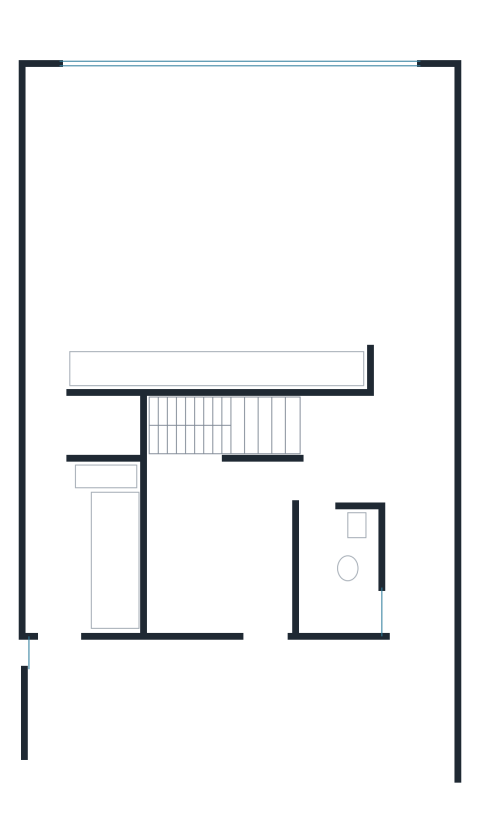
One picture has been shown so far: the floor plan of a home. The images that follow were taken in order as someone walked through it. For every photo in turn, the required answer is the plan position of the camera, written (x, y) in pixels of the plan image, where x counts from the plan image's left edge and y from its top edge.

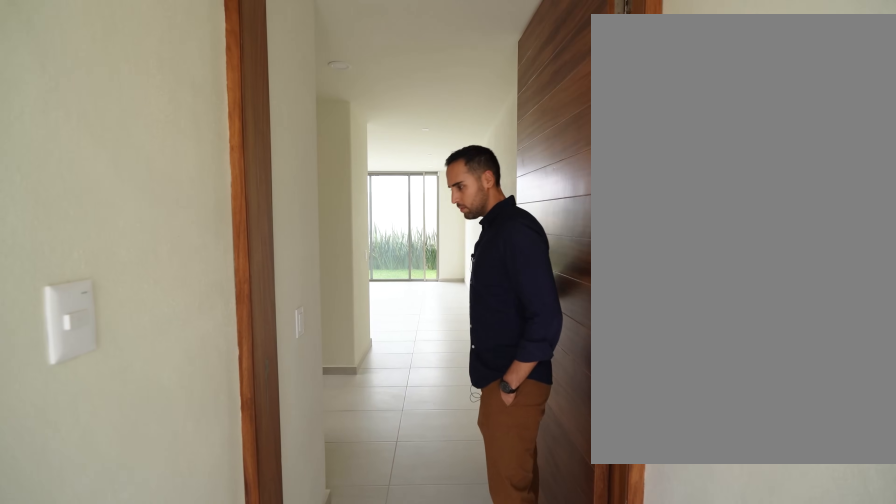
(420, 643)
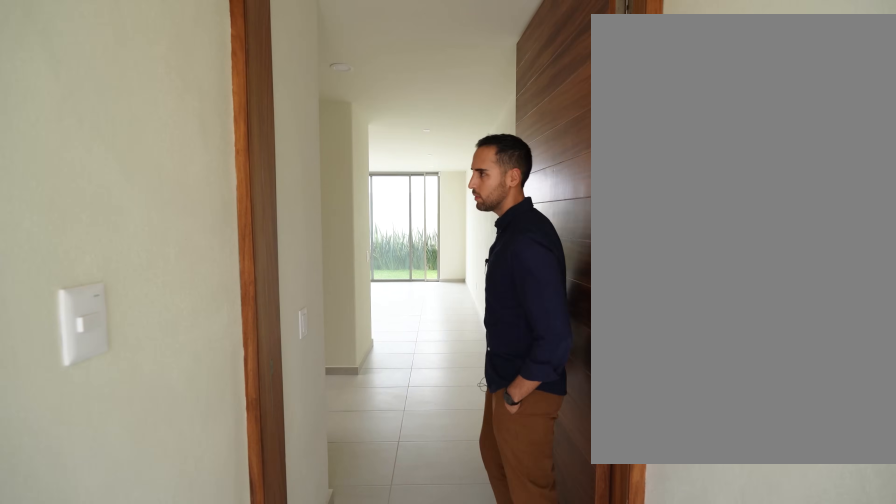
(420, 643)
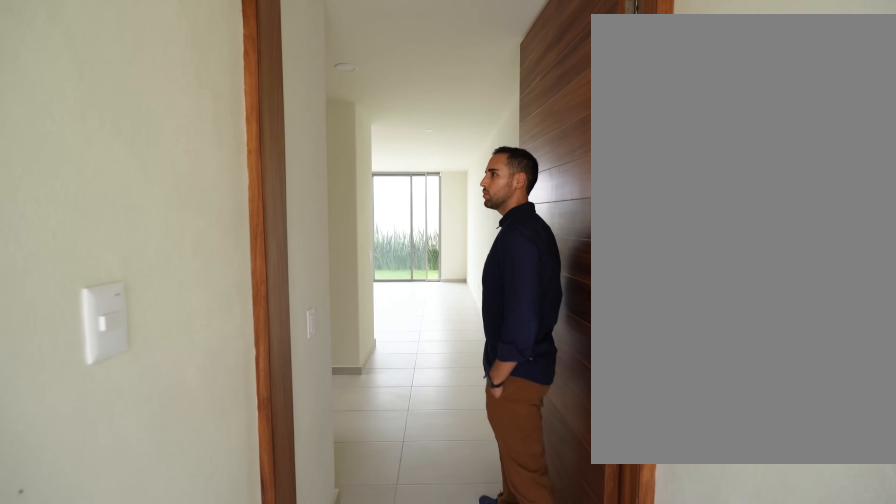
(420, 643)
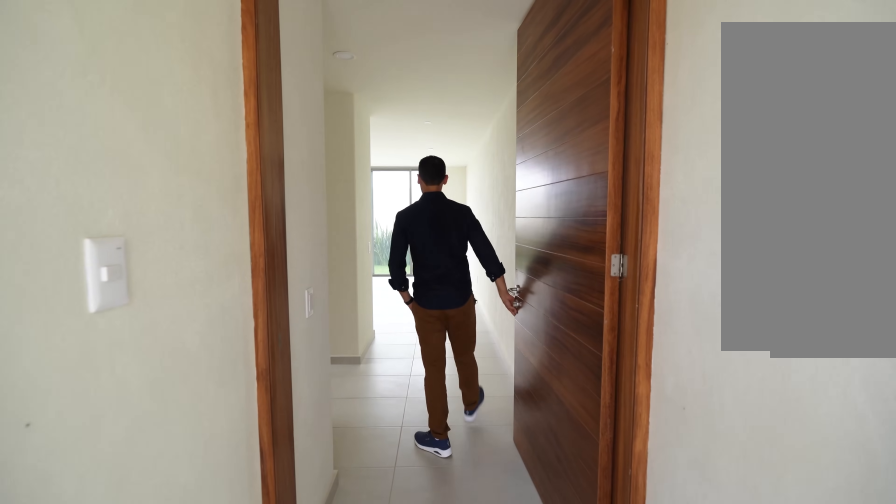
(420, 641)
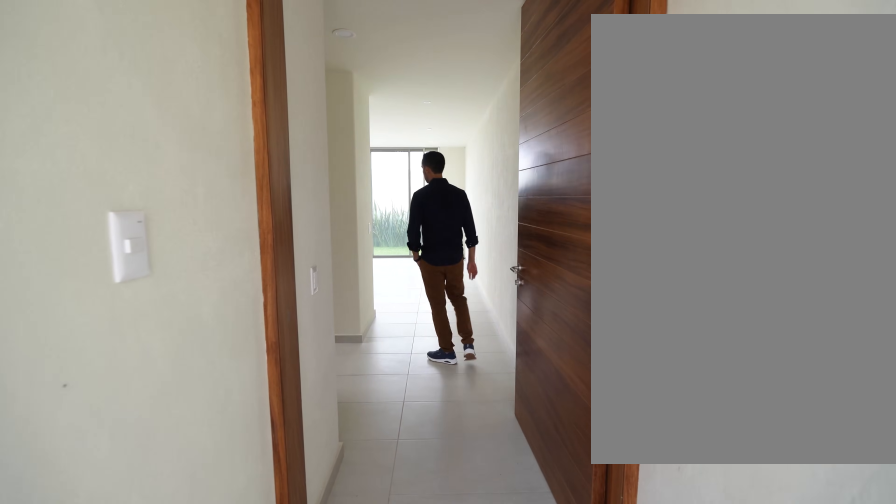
(420, 640)
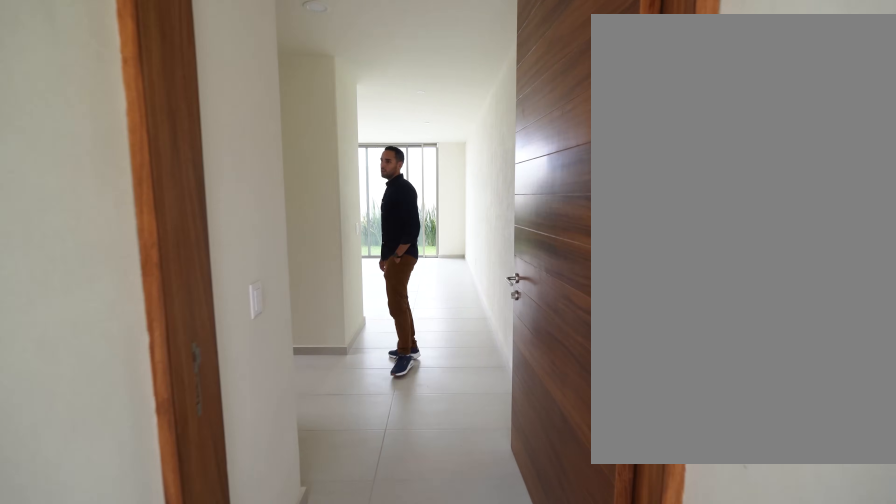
(420, 639)
